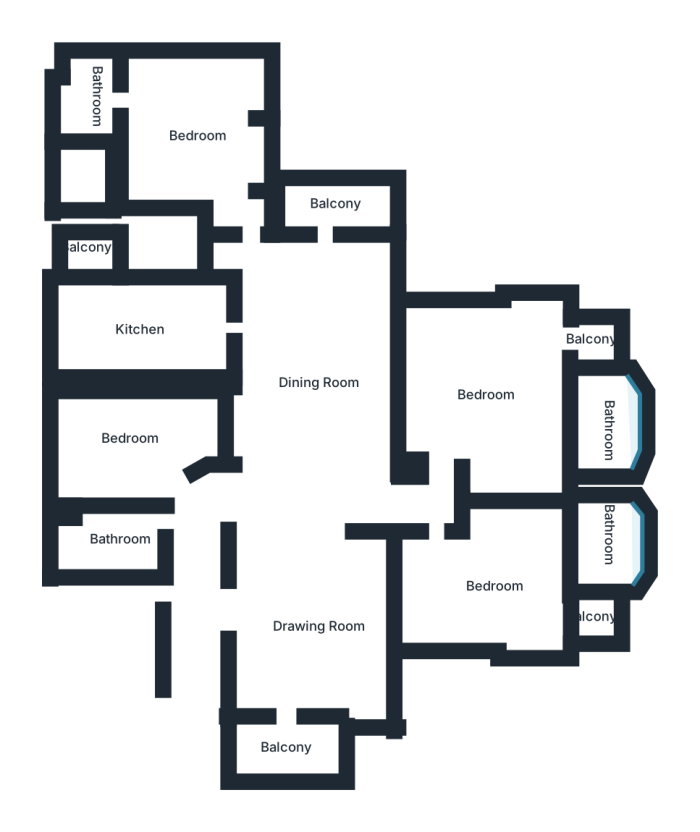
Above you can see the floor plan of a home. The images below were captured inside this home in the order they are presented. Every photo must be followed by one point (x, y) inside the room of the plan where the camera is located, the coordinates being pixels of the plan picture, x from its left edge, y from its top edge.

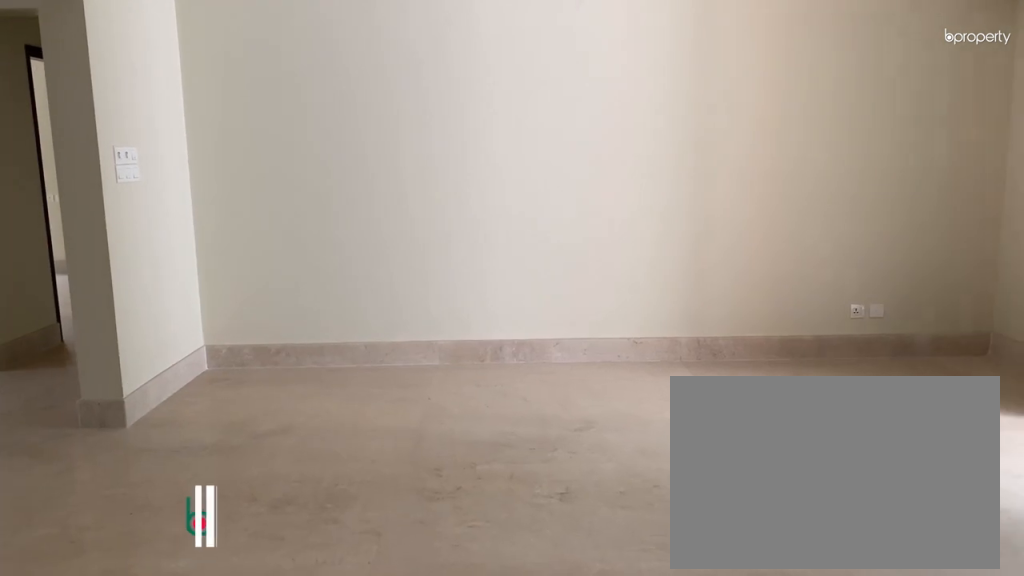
(313, 629)
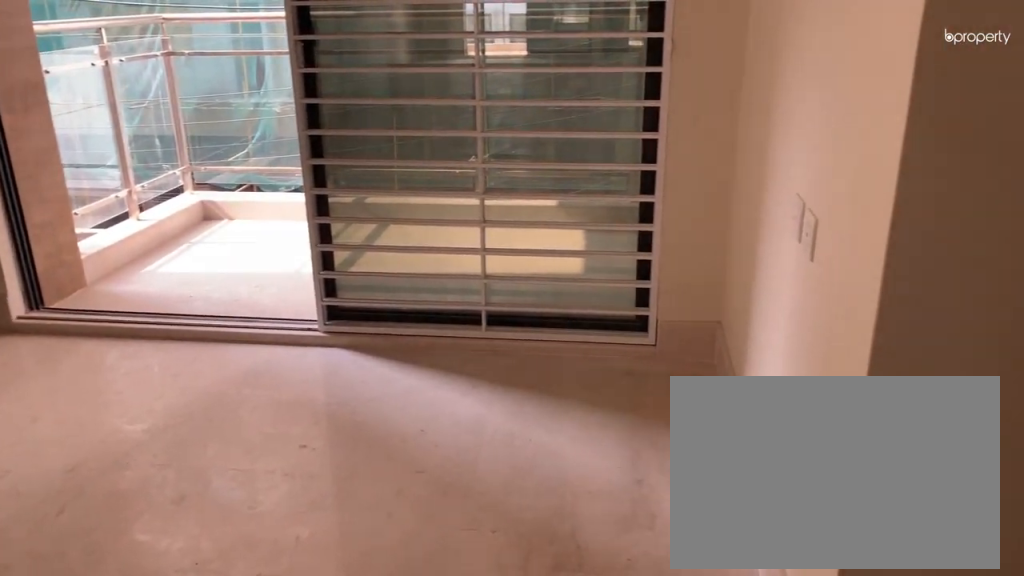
(313, 629)
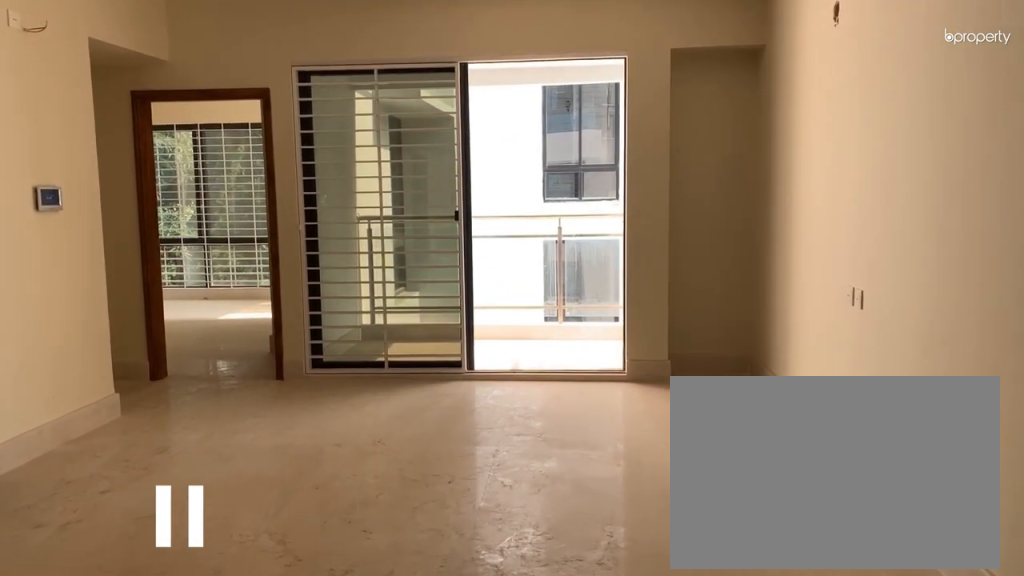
(316, 384)
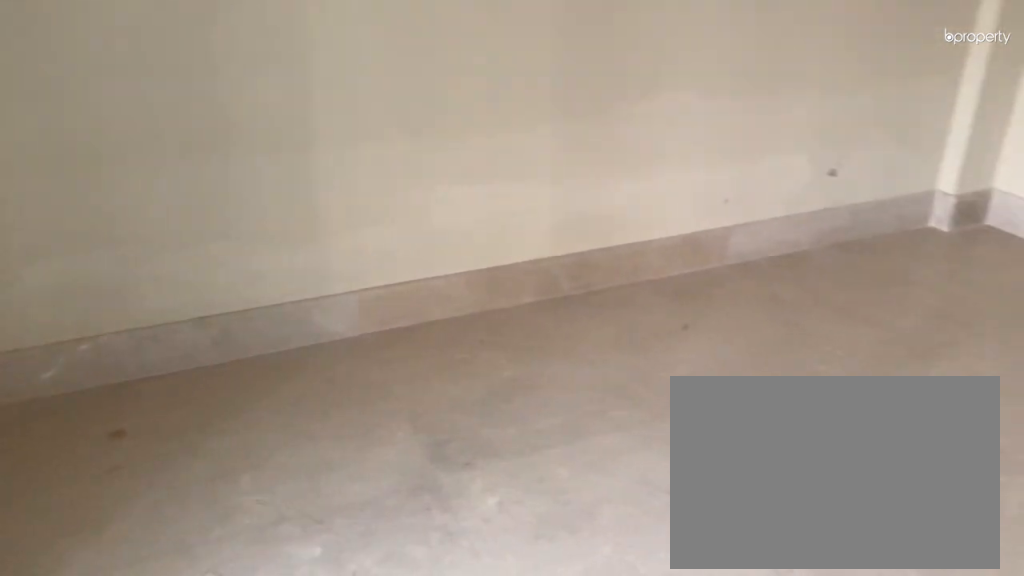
(130, 437)
